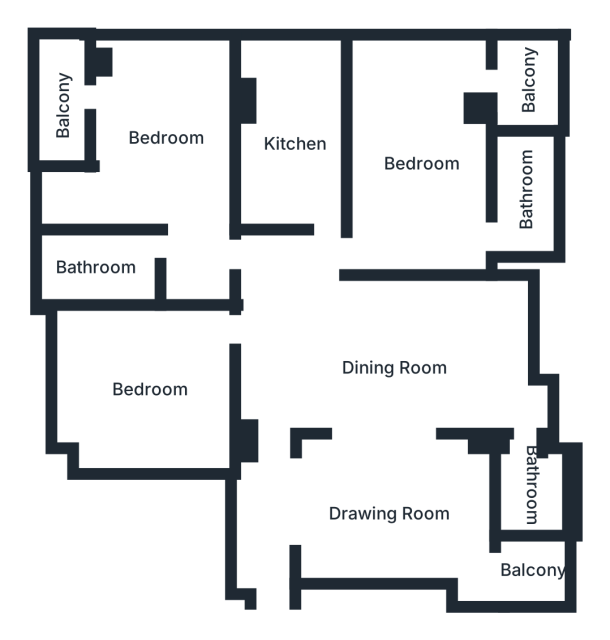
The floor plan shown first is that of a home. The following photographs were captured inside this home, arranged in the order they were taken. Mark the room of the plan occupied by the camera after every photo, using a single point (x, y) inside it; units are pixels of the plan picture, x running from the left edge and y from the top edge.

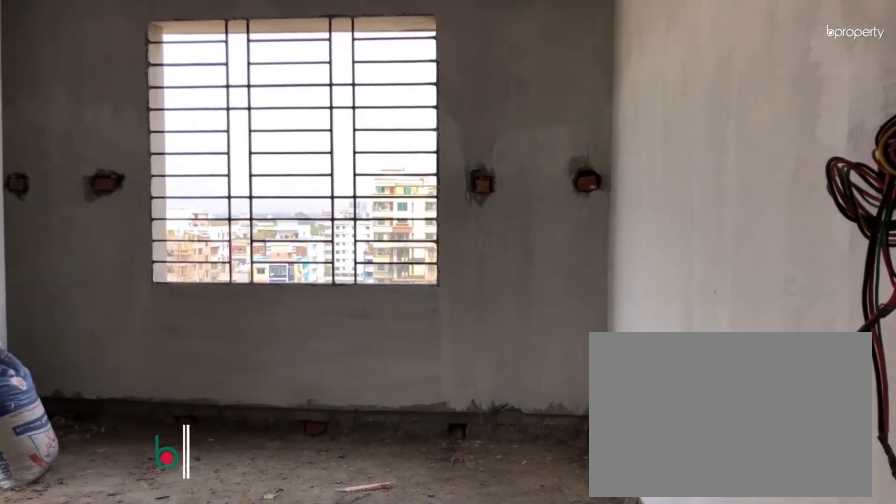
(169, 137)
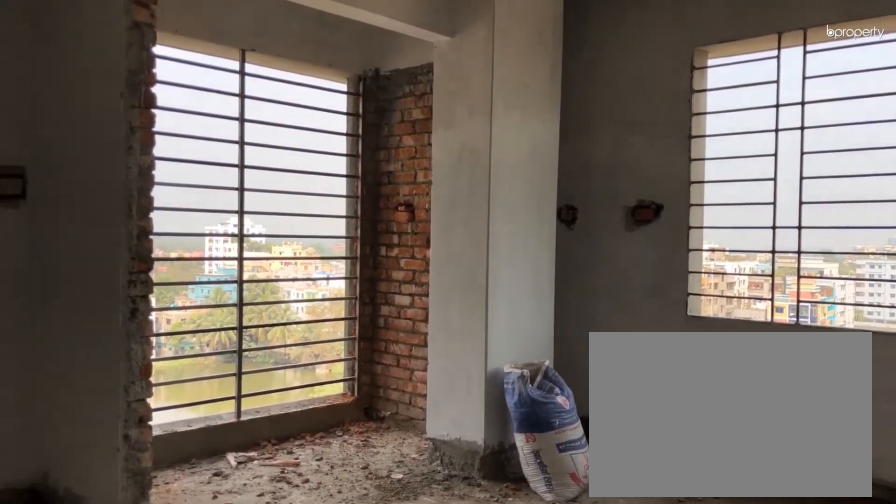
(169, 137)
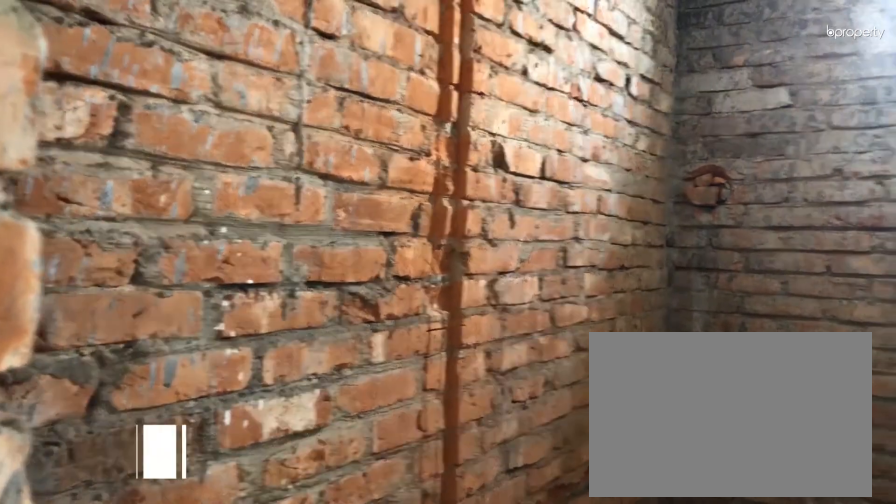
(105, 267)
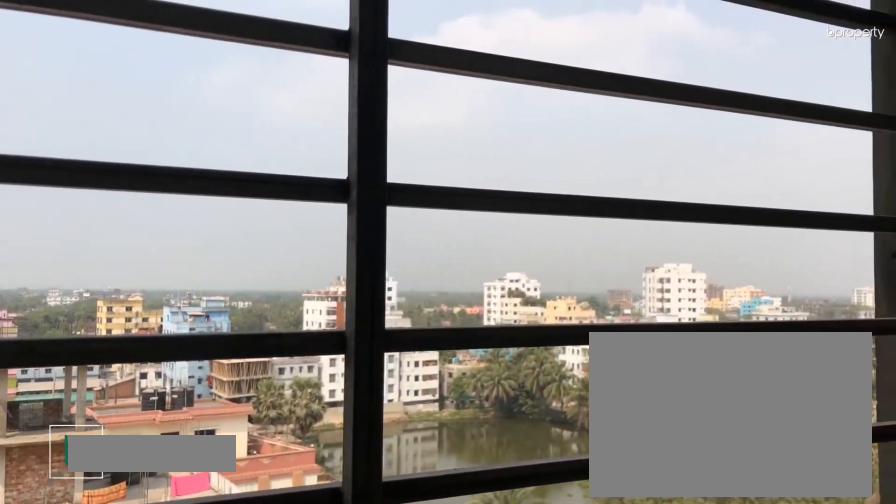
(65, 86)
